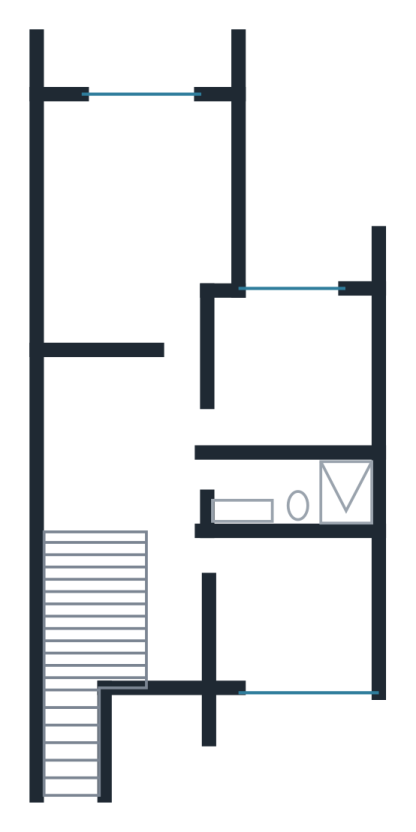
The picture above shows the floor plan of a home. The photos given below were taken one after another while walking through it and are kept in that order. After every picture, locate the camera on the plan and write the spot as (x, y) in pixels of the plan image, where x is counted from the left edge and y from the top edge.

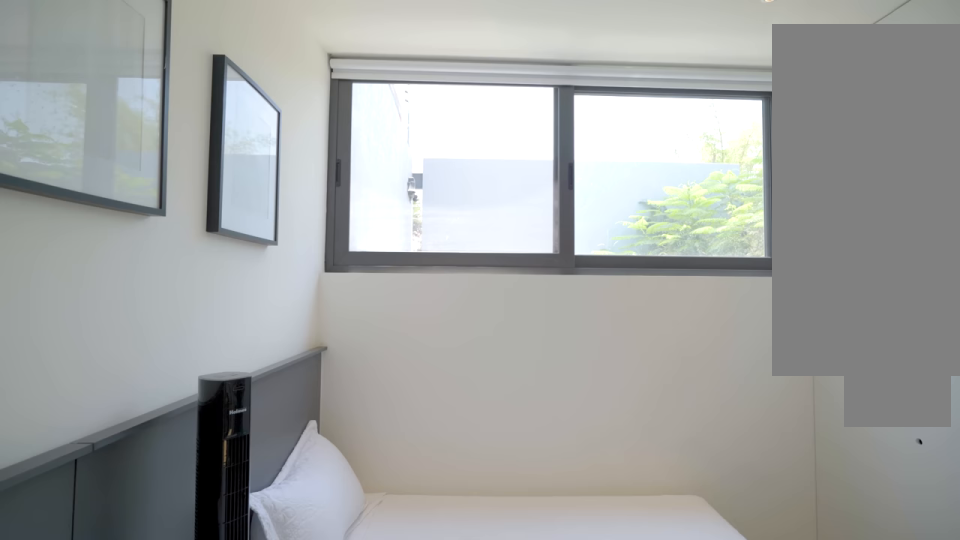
(250, 631)
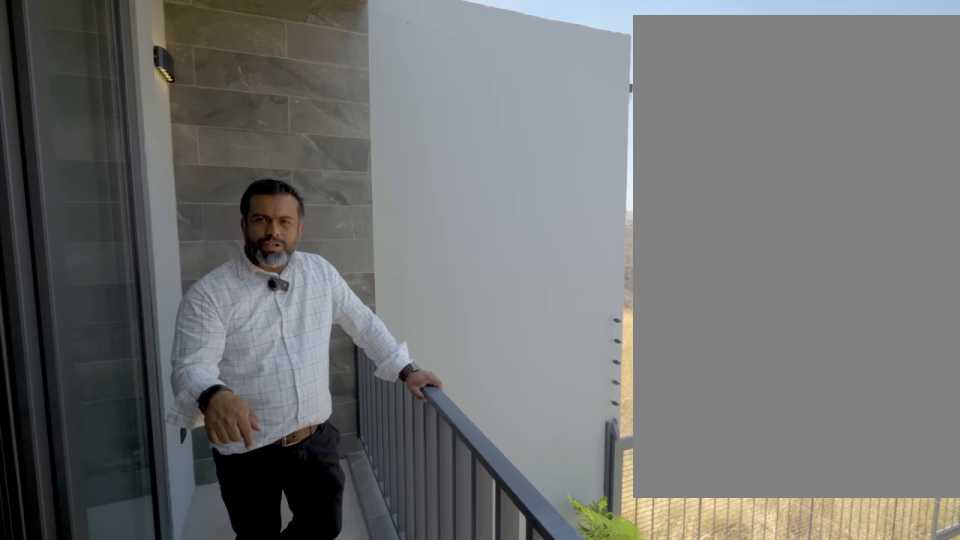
(157, 69)
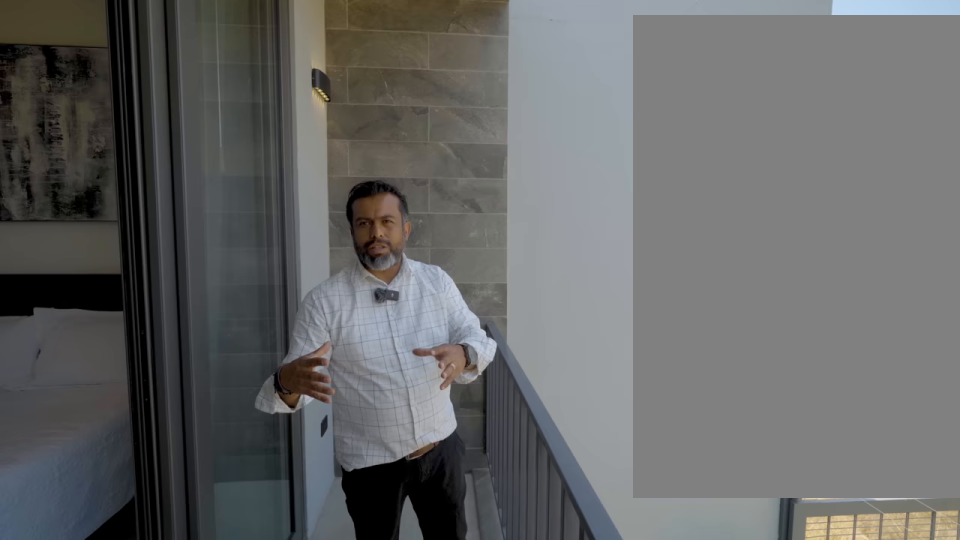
(157, 70)
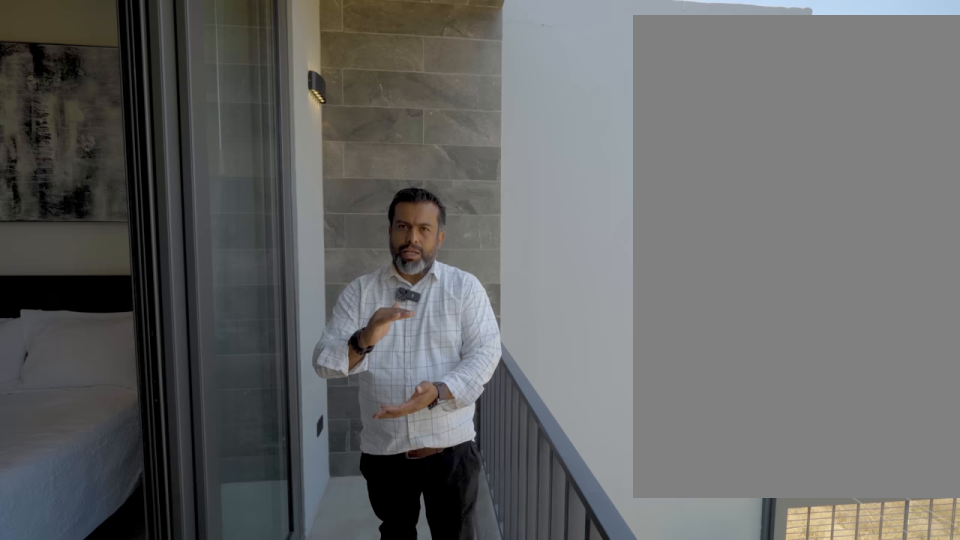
(156, 71)
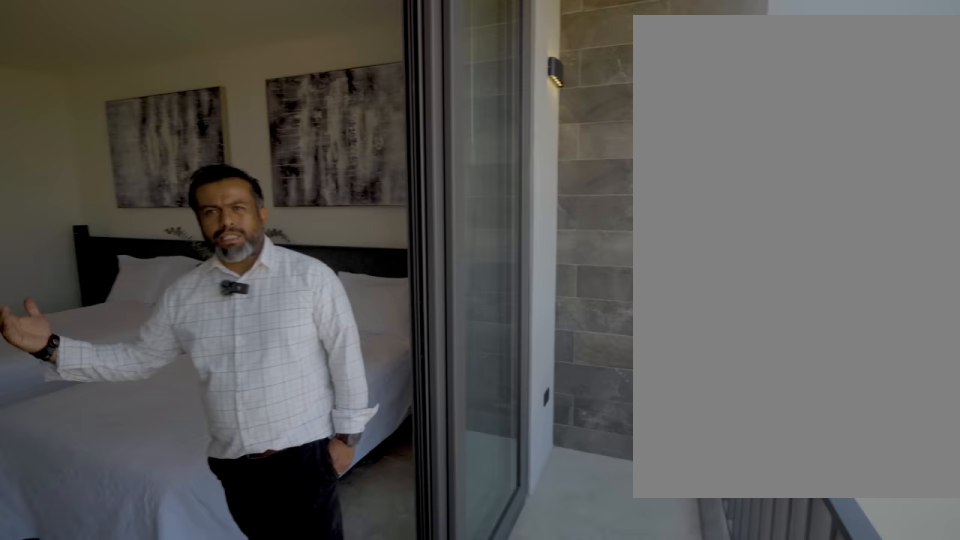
(158, 70)
